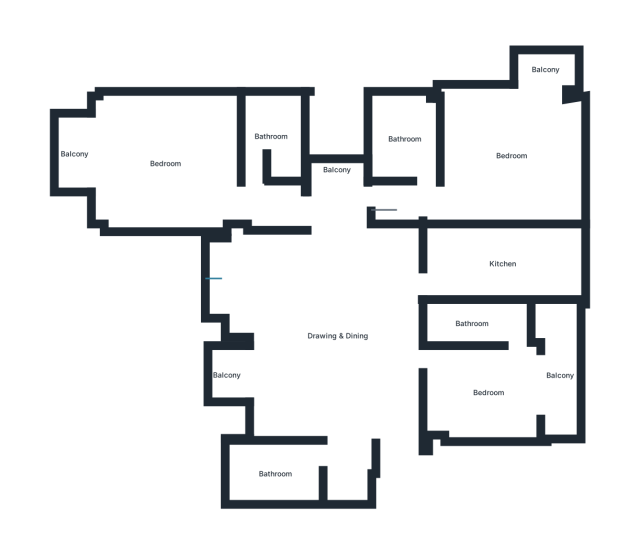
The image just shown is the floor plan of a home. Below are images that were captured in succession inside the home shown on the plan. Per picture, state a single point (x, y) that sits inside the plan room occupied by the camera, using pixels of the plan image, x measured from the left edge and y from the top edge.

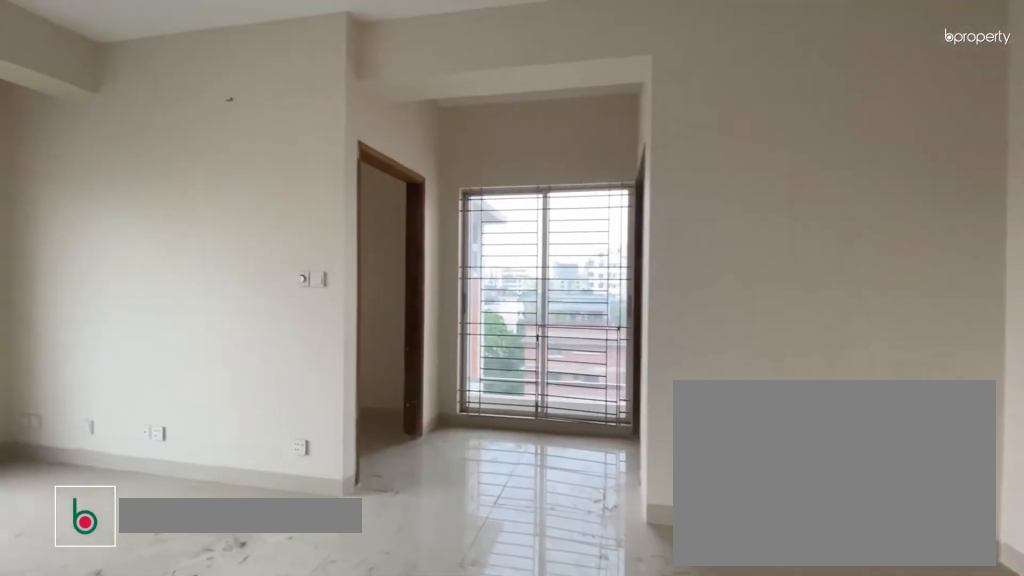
(341, 339)
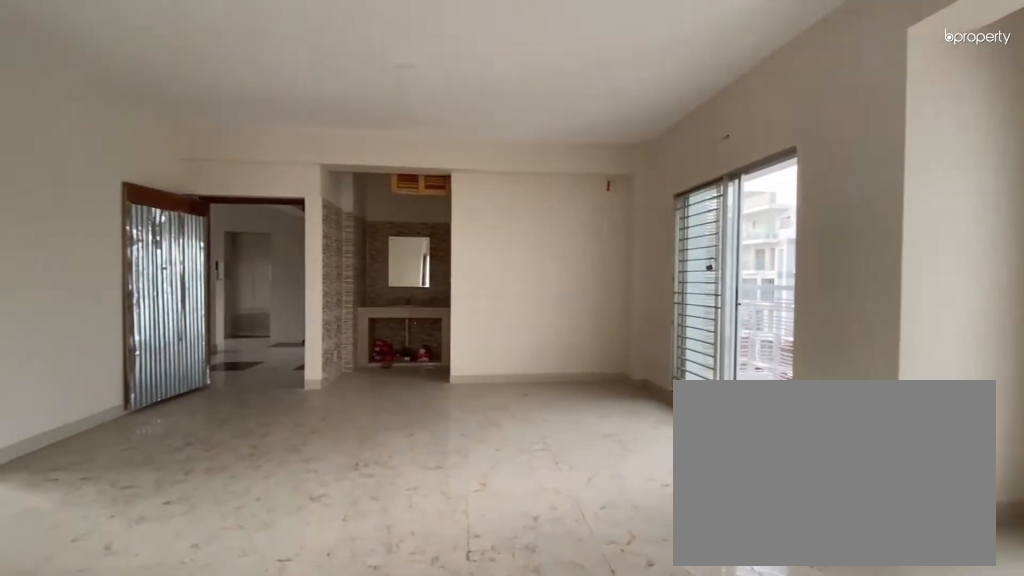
(341, 339)
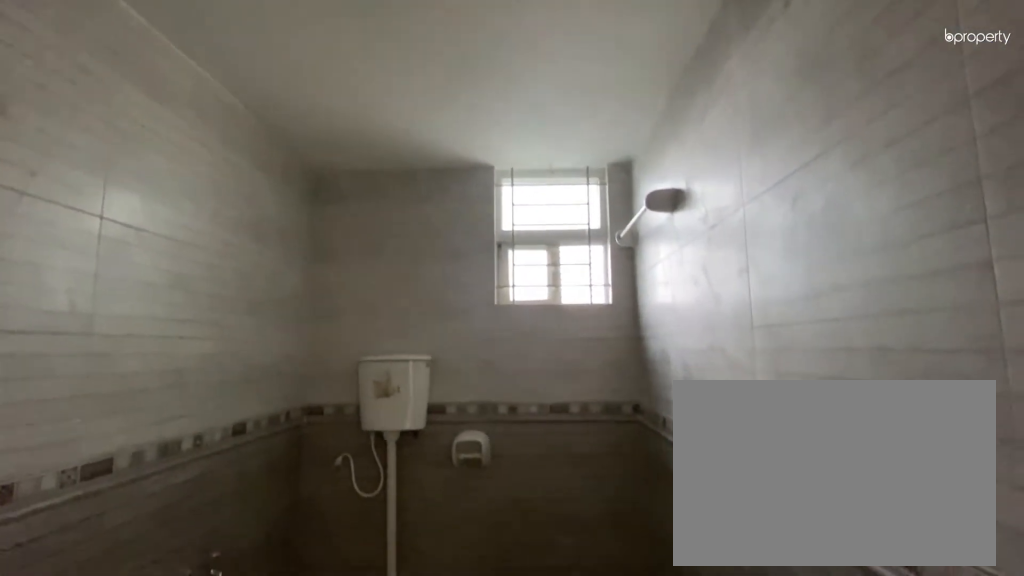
(275, 472)
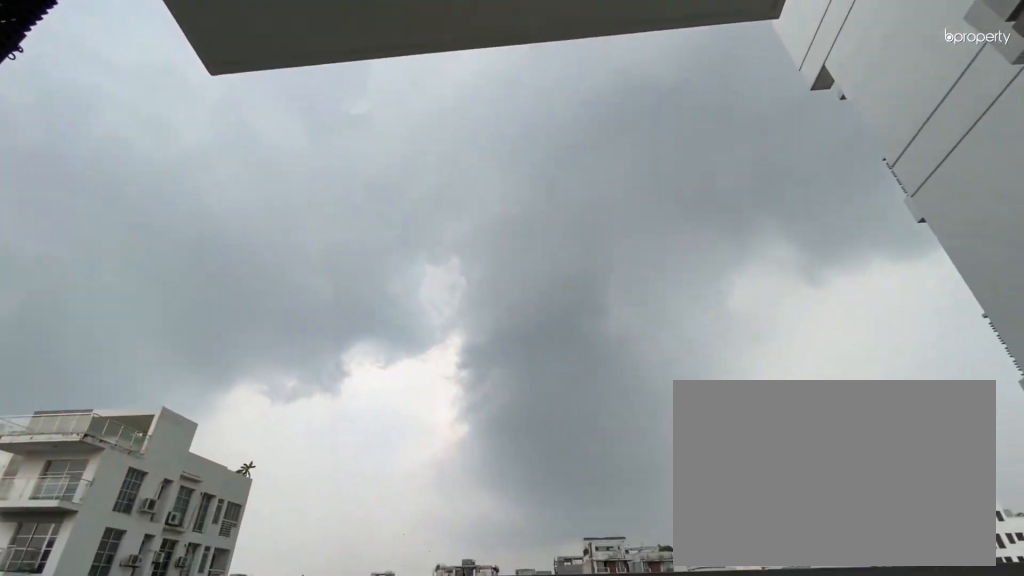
(224, 374)
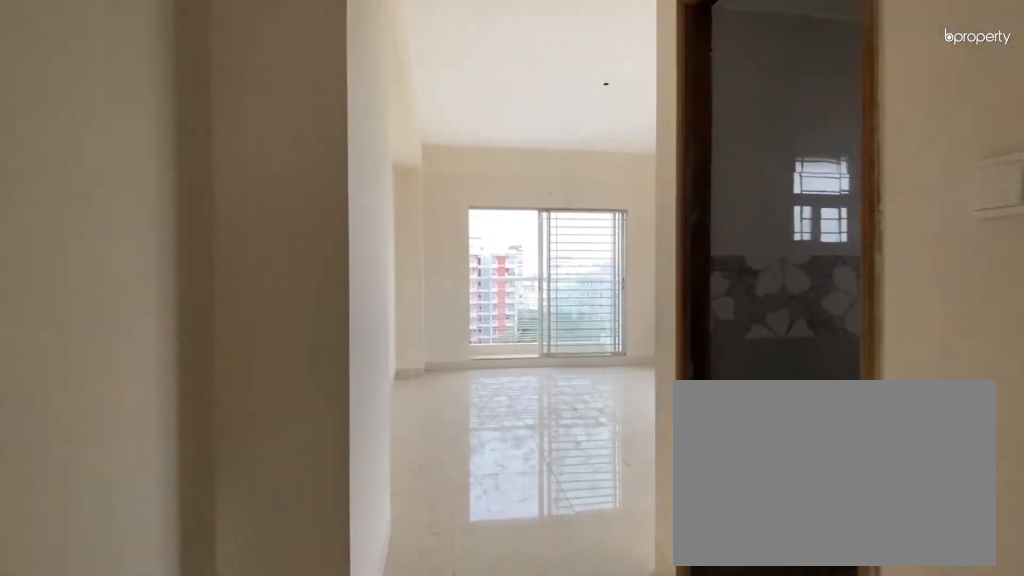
(297, 207)
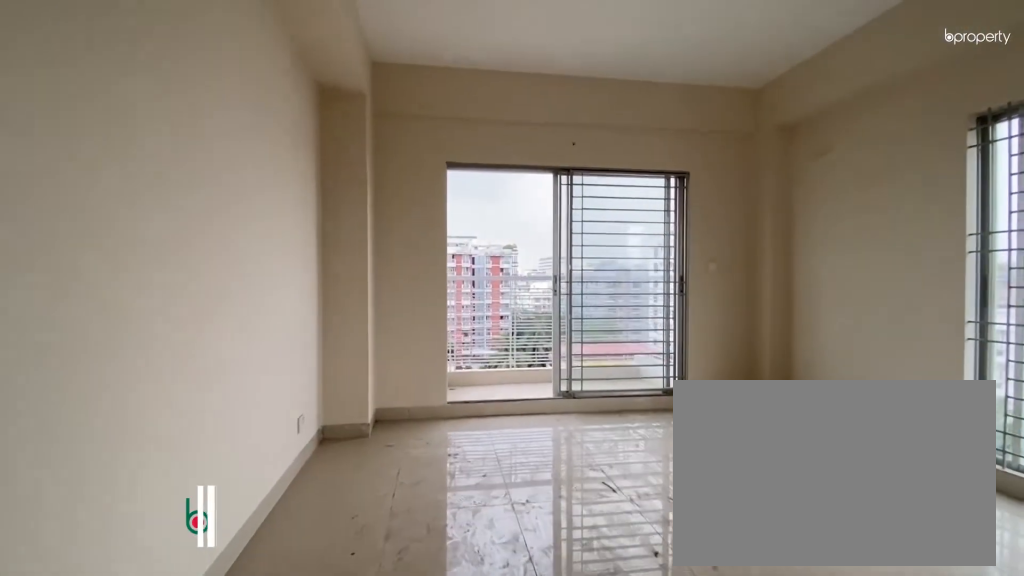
(168, 167)
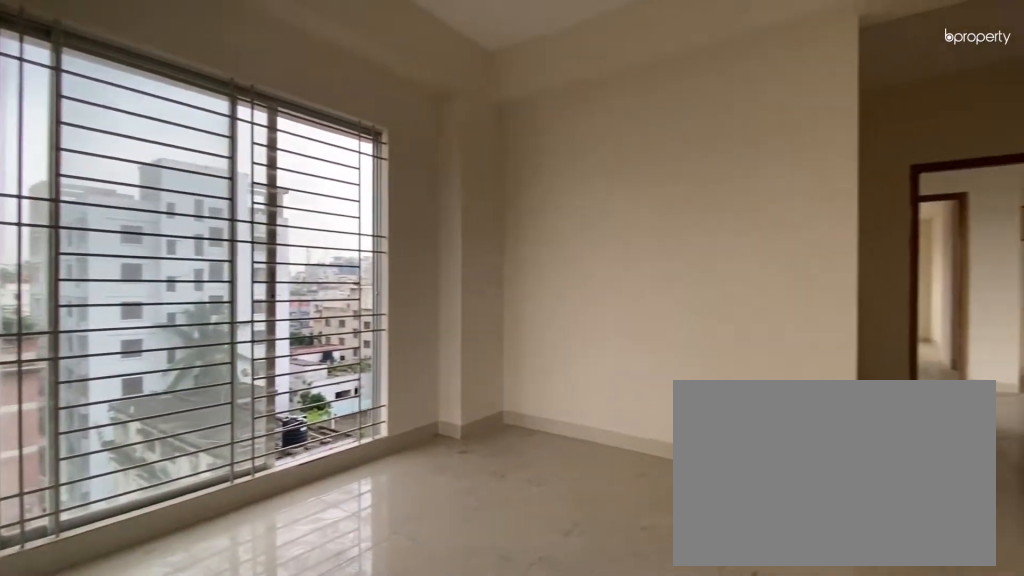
(168, 167)
